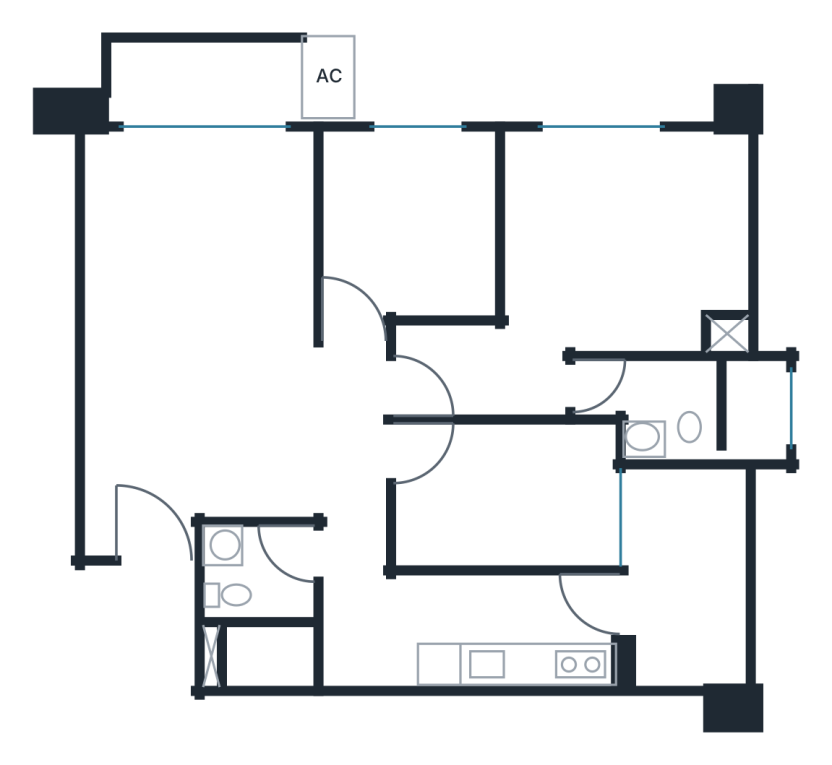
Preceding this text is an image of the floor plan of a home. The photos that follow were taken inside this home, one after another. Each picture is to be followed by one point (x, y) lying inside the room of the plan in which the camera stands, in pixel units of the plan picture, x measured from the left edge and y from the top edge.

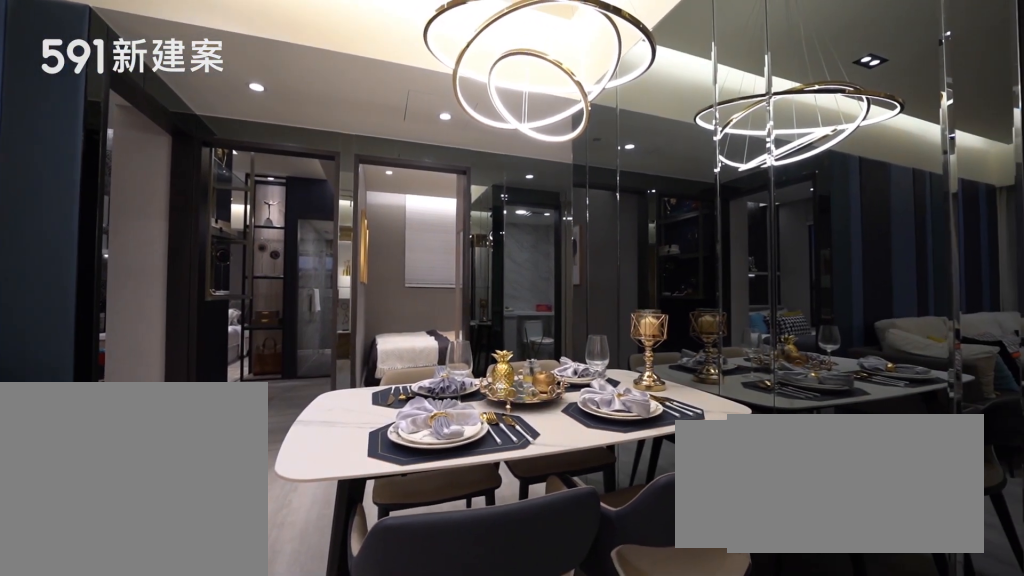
(266, 455)
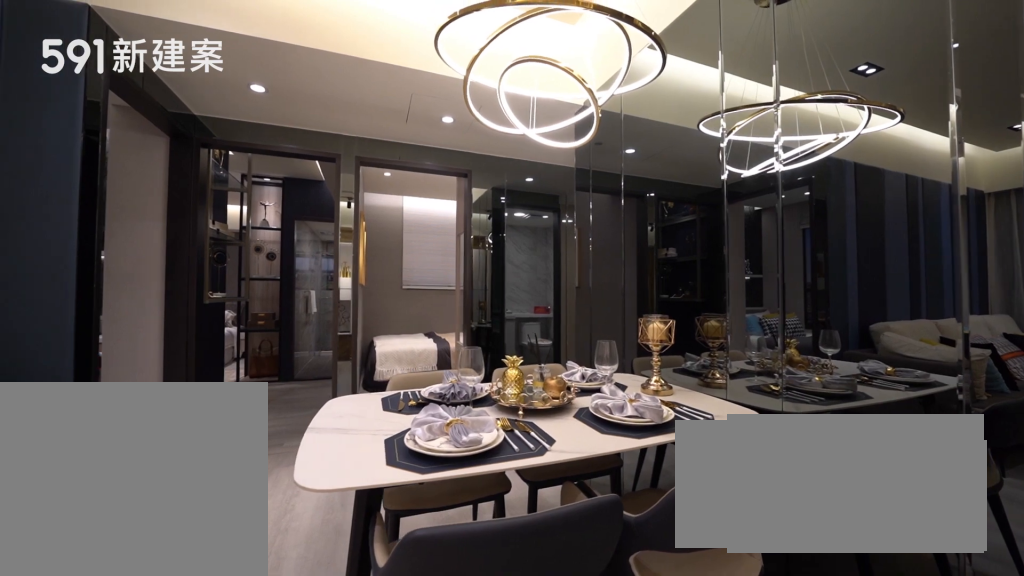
(266, 455)
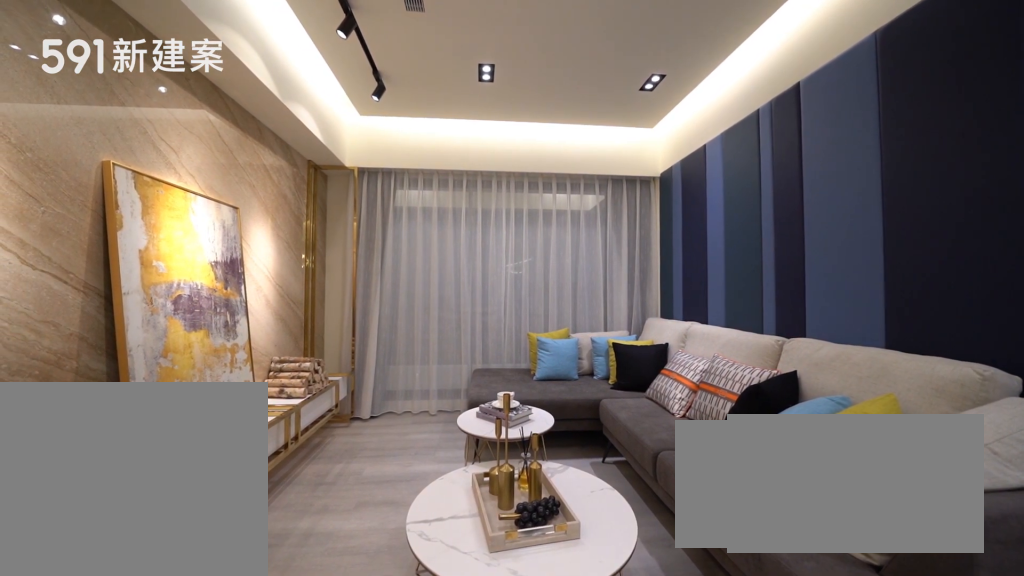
(200, 235)
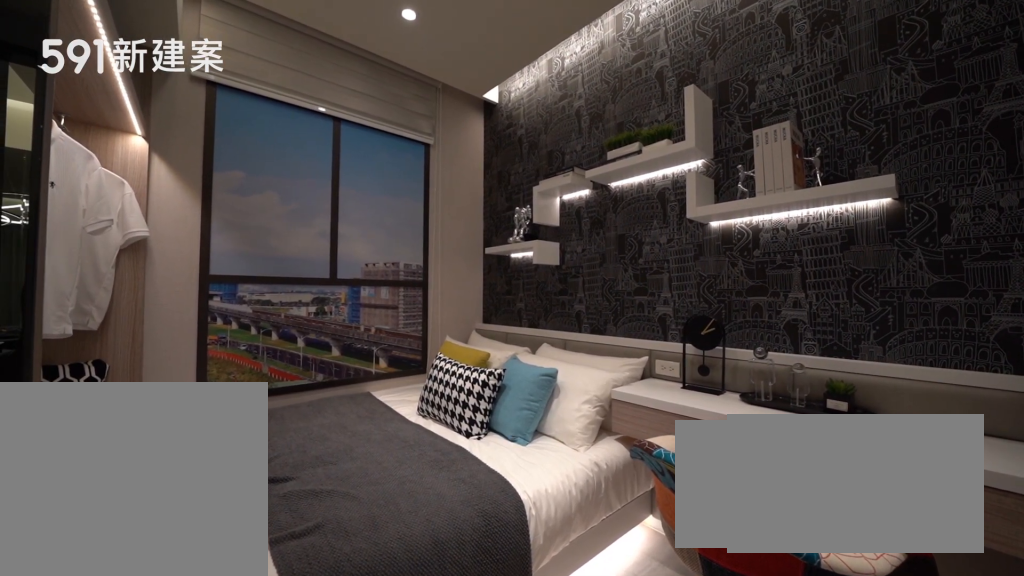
(410, 223)
